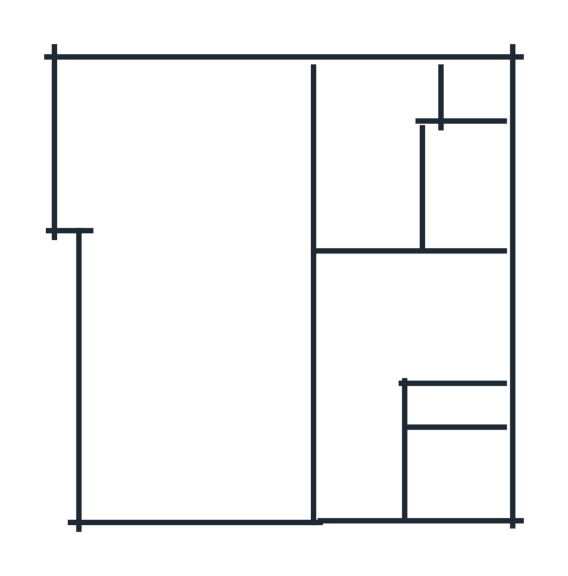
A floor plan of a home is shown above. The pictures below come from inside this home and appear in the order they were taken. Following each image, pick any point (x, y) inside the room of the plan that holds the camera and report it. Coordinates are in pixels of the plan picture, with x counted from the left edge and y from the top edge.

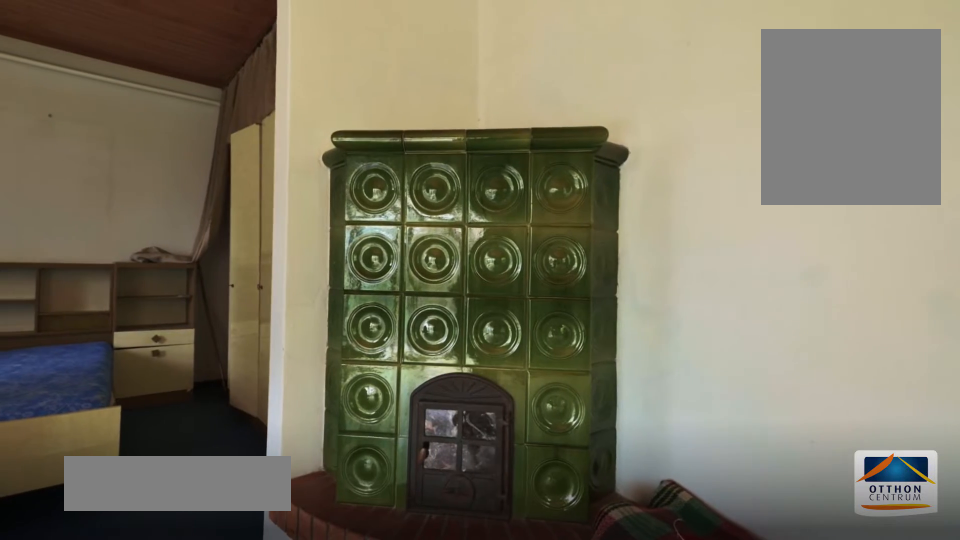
(179, 373)
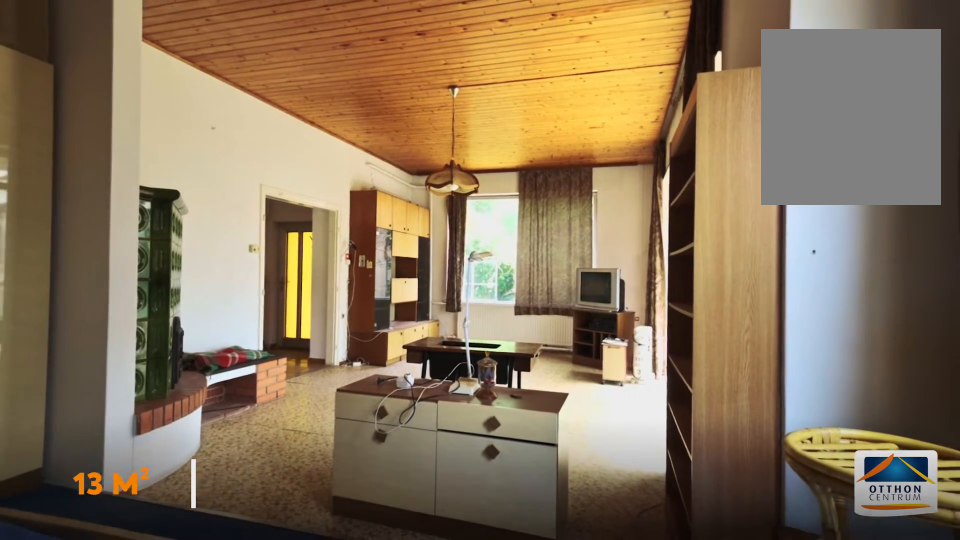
(179, 373)
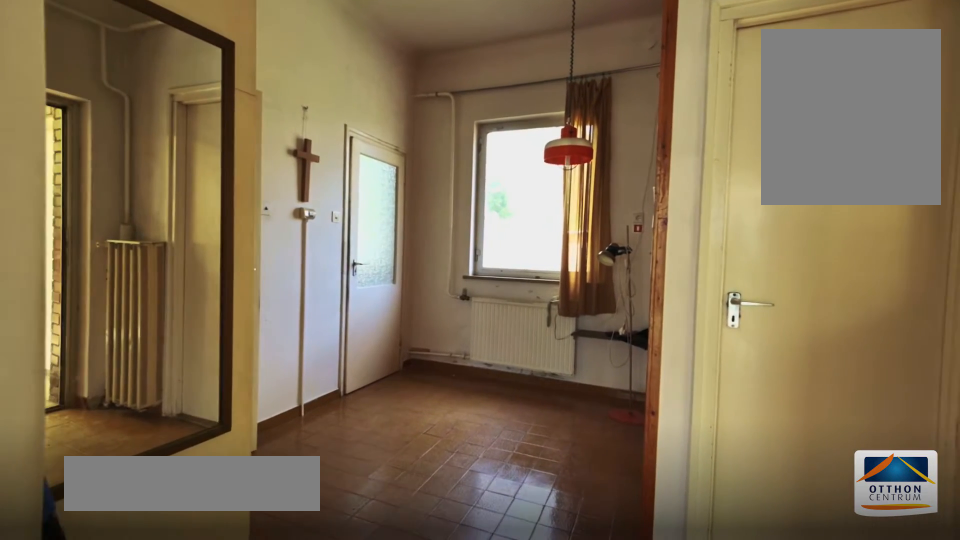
(367, 335)
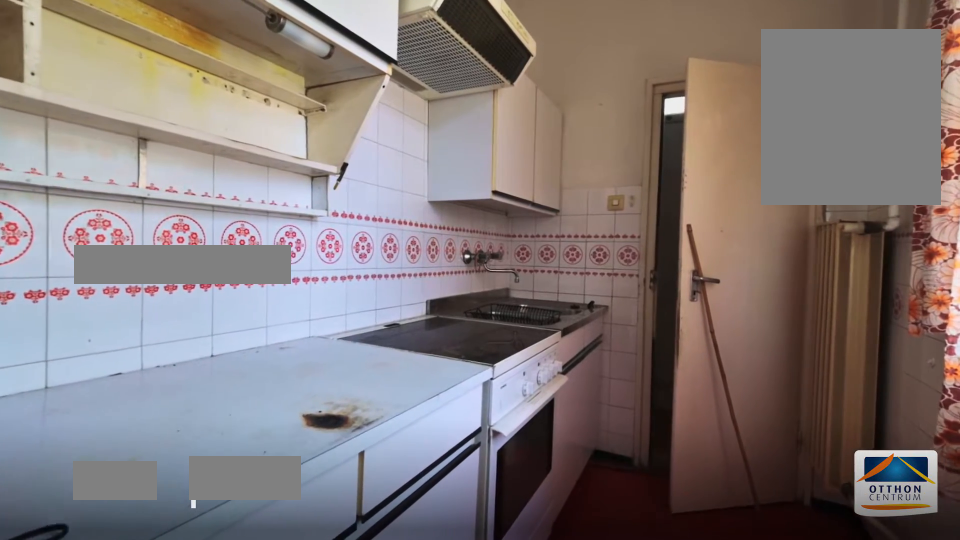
(460, 188)
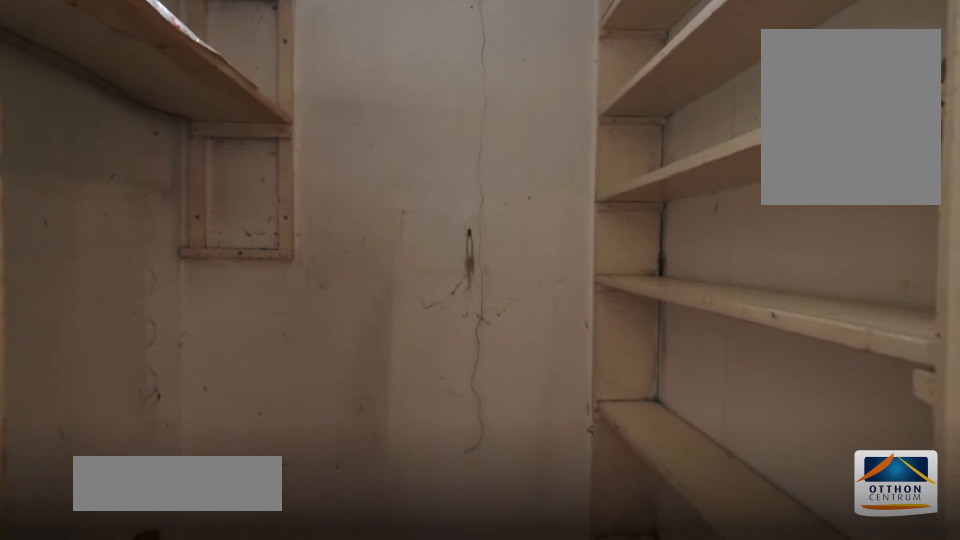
(475, 94)
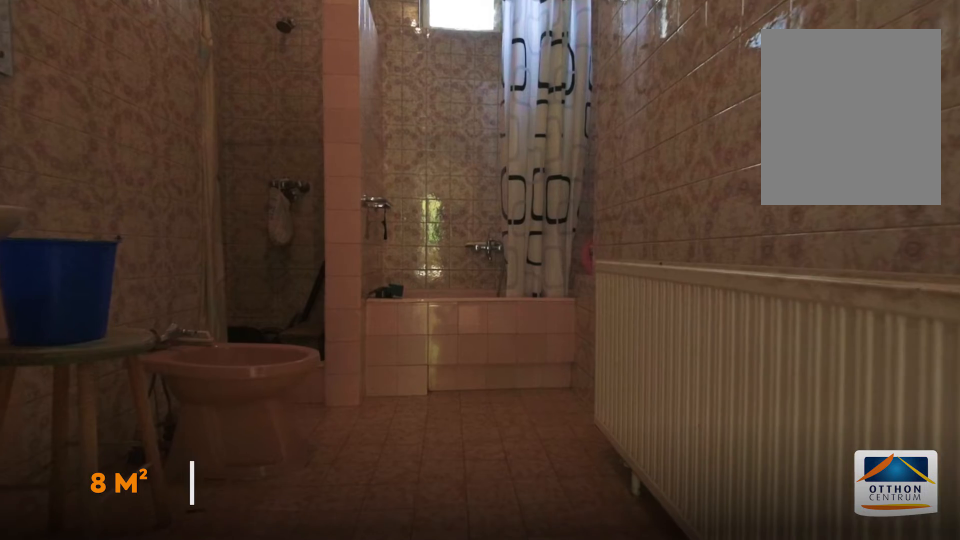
(366, 179)
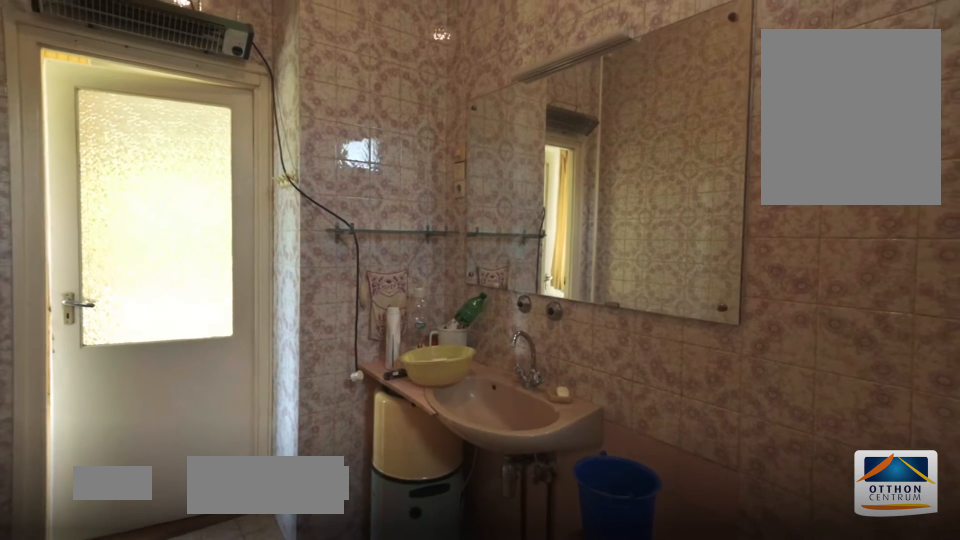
(366, 179)
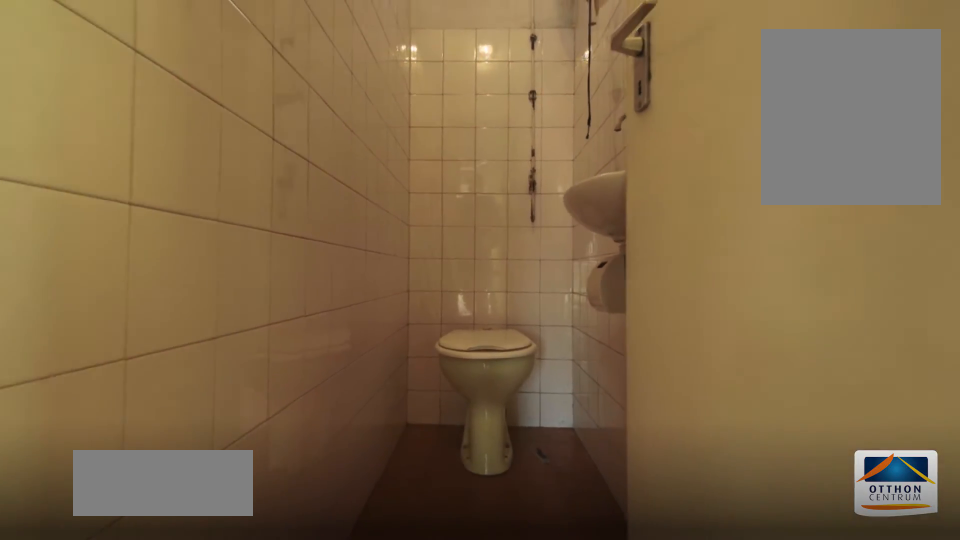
(448, 409)
